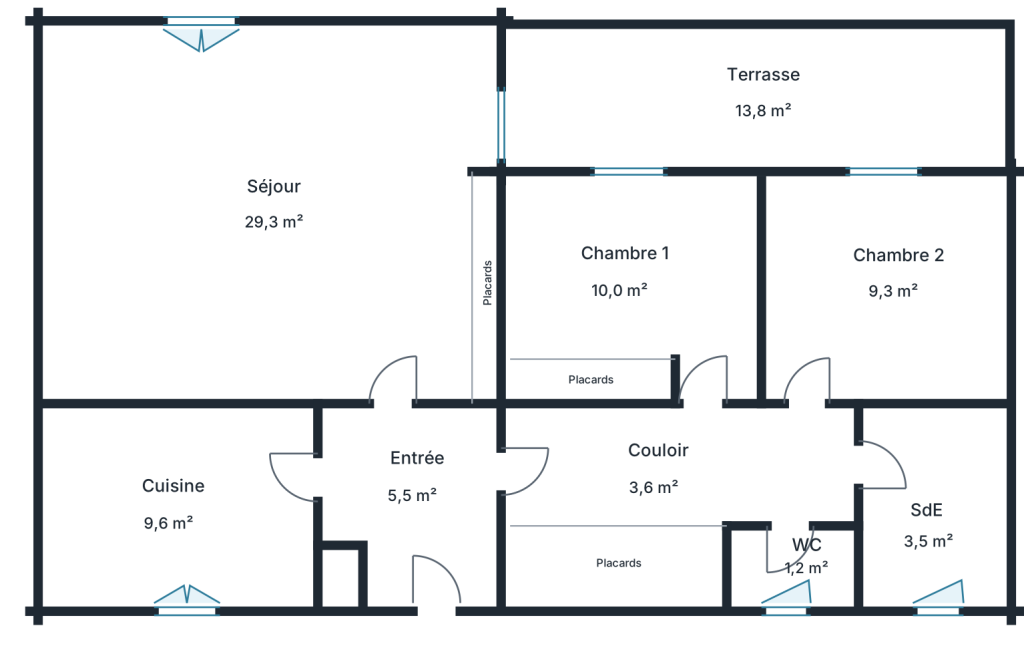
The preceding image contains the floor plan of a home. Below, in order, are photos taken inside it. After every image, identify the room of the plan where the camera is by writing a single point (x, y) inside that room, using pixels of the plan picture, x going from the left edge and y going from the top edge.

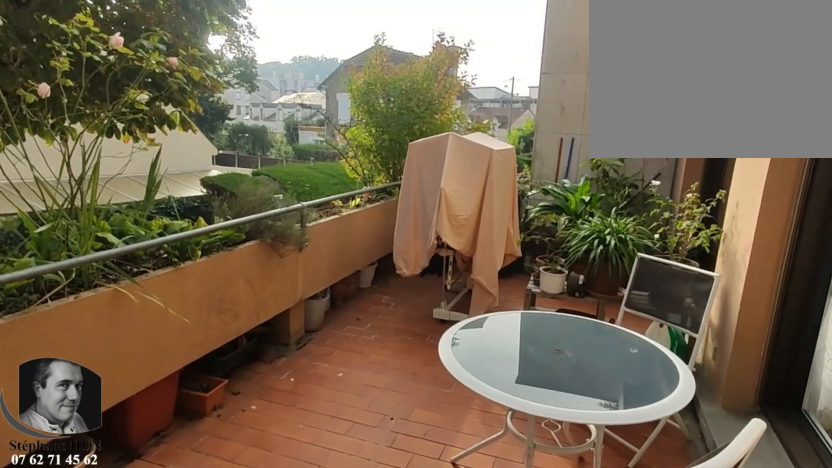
(760, 90)
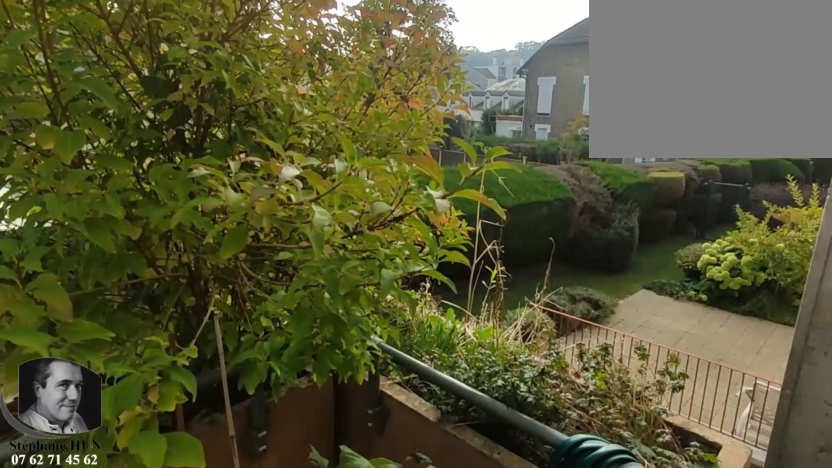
(760, 90)
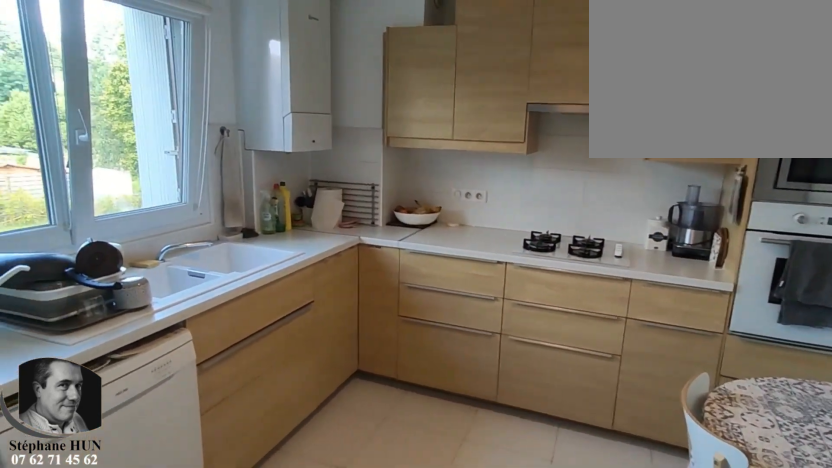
(177, 505)
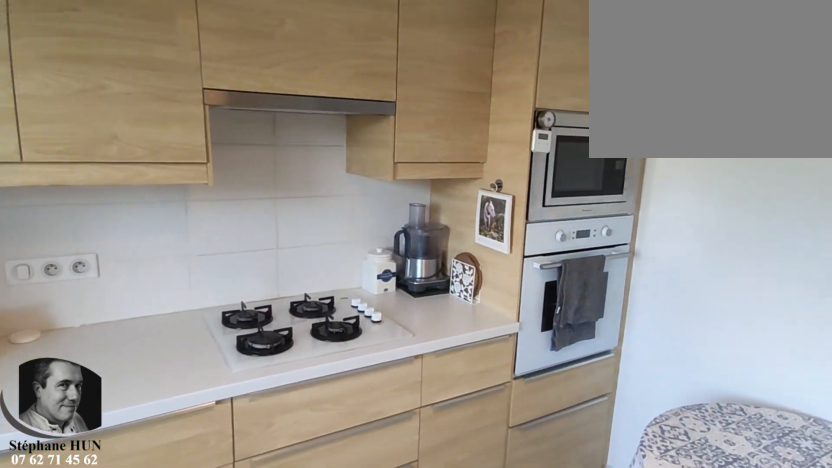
(177, 505)
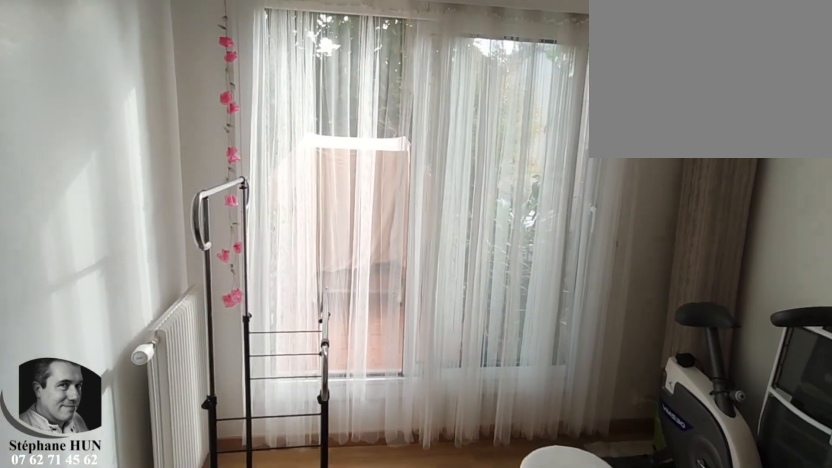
(887, 291)
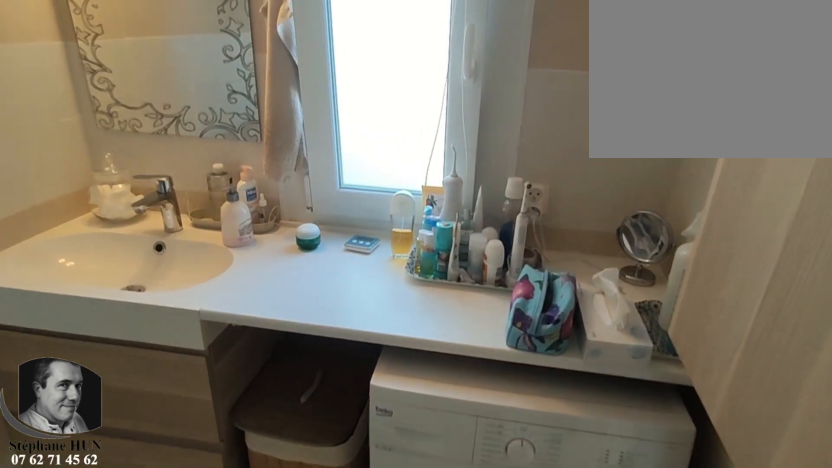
(931, 506)
